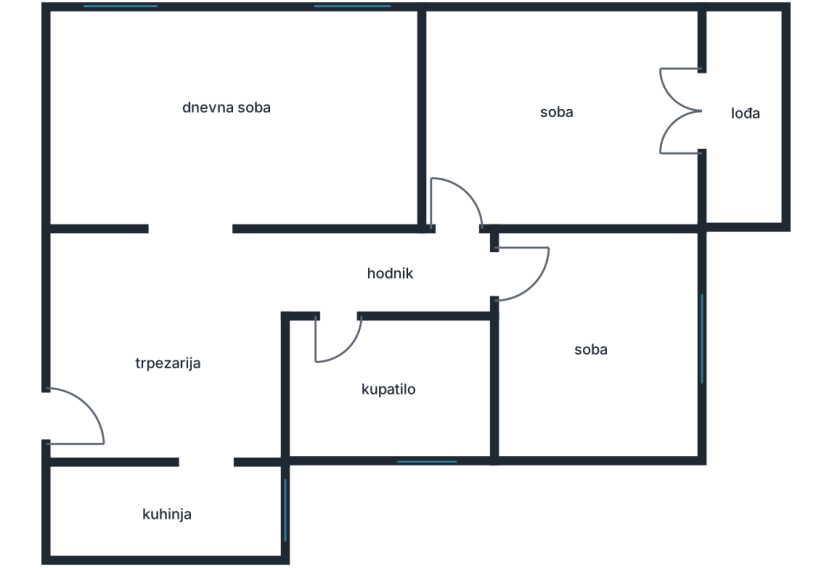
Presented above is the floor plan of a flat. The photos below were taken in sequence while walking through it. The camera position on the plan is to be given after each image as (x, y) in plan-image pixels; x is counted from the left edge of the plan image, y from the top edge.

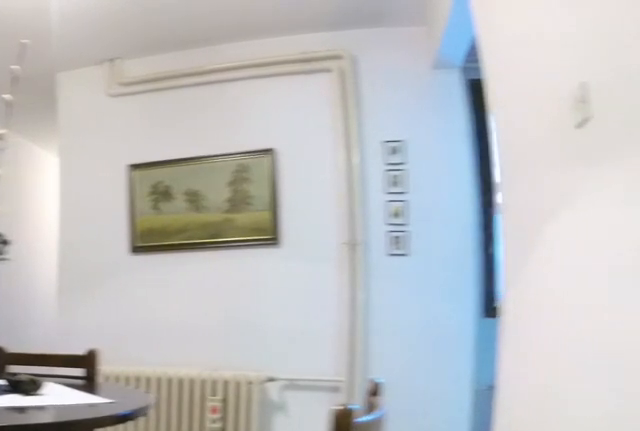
(92, 388)
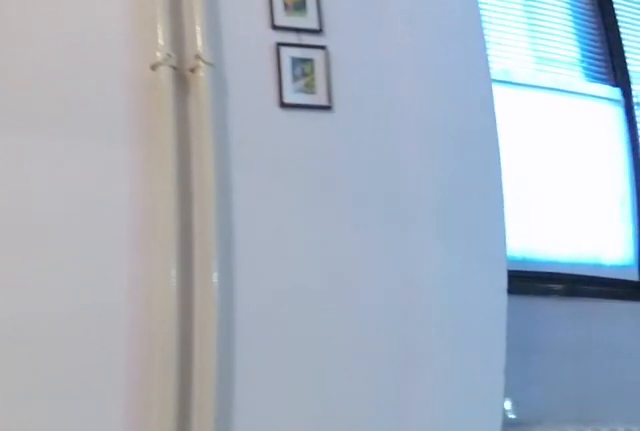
(180, 385)
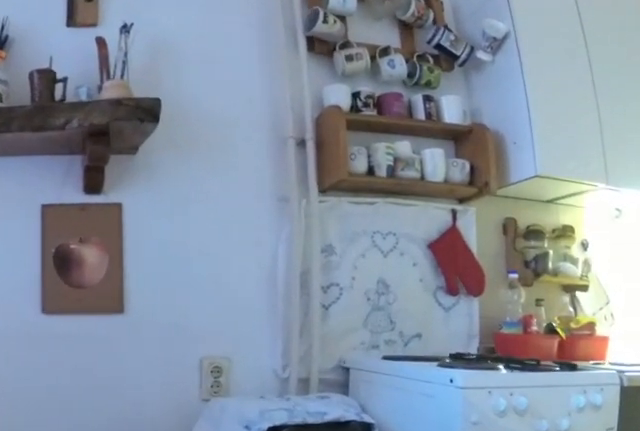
(208, 455)
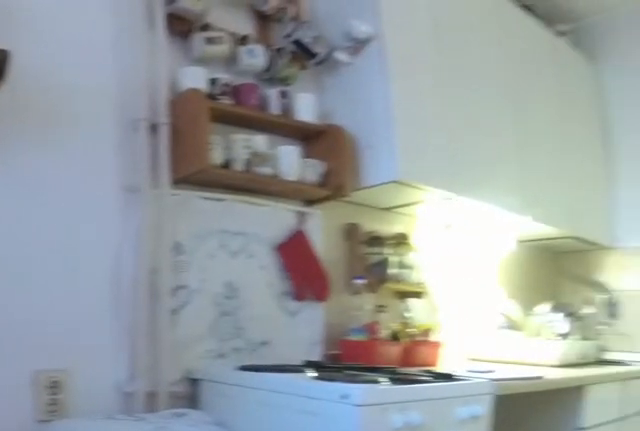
(211, 474)
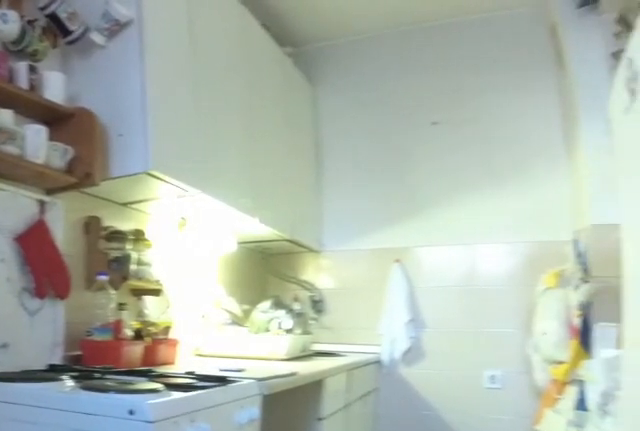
(224, 483)
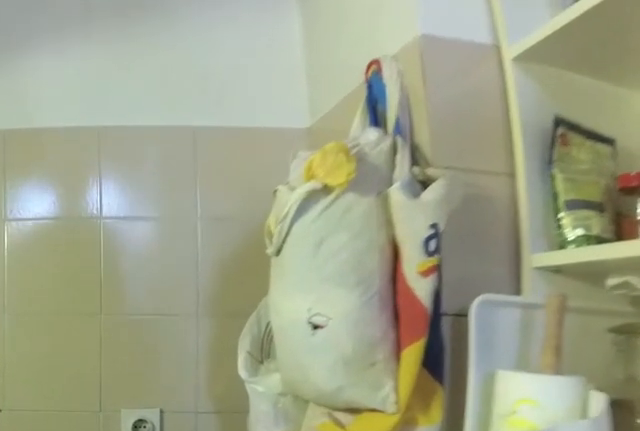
(133, 502)
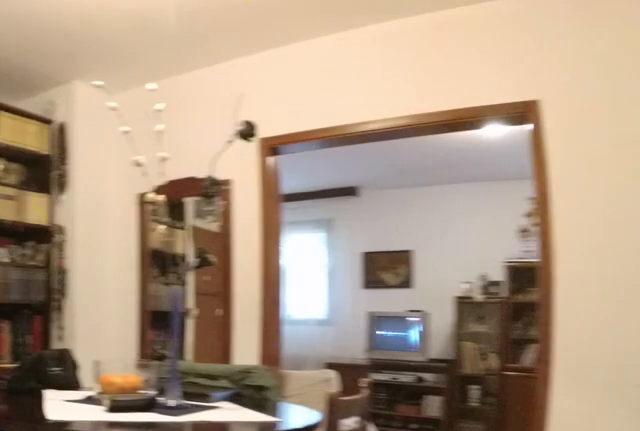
(219, 455)
